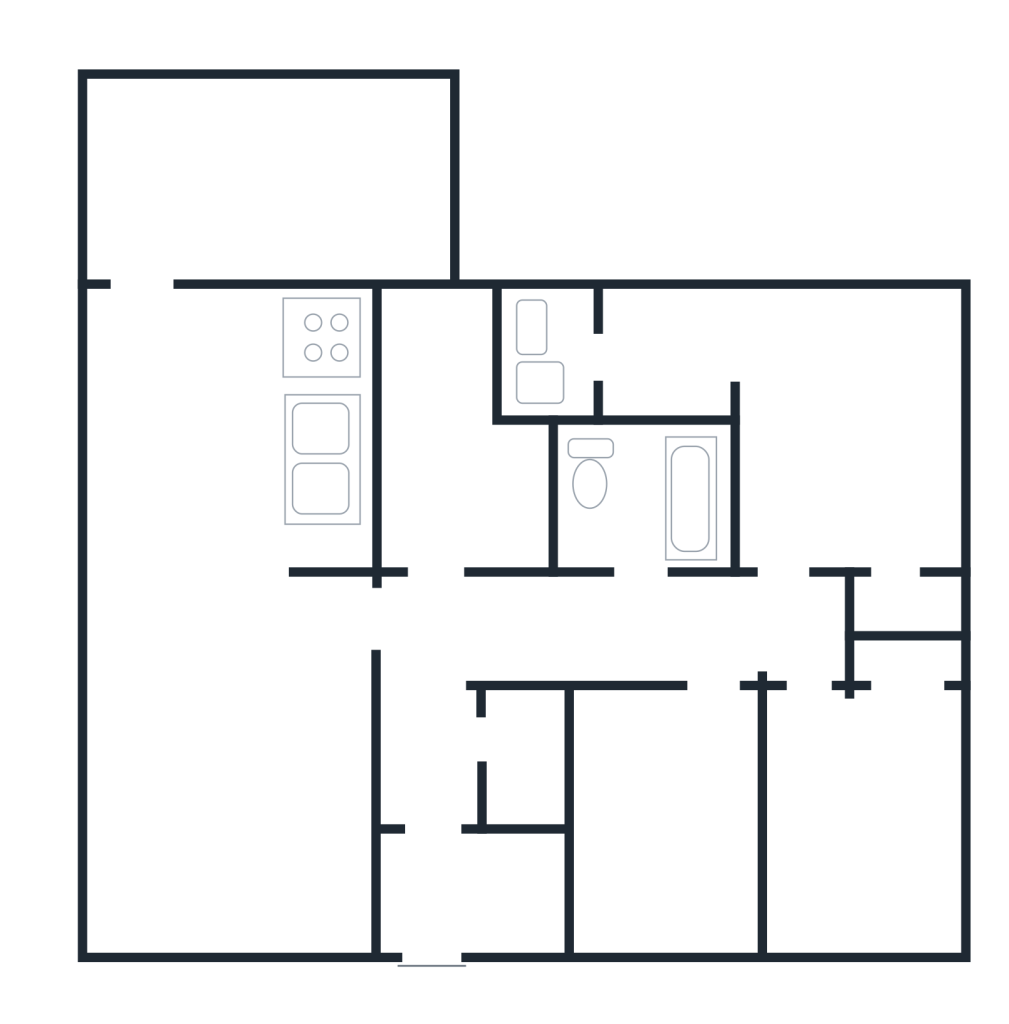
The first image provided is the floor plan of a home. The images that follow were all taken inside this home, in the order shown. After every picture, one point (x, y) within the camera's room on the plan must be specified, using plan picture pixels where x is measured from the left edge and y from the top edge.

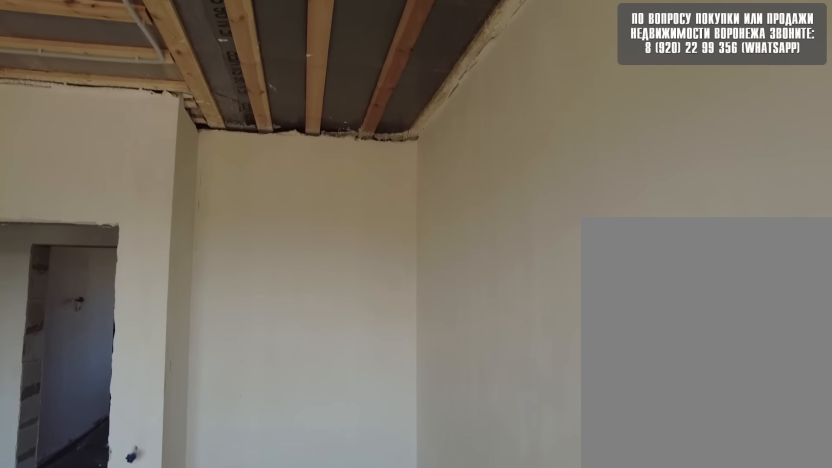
(836, 812)
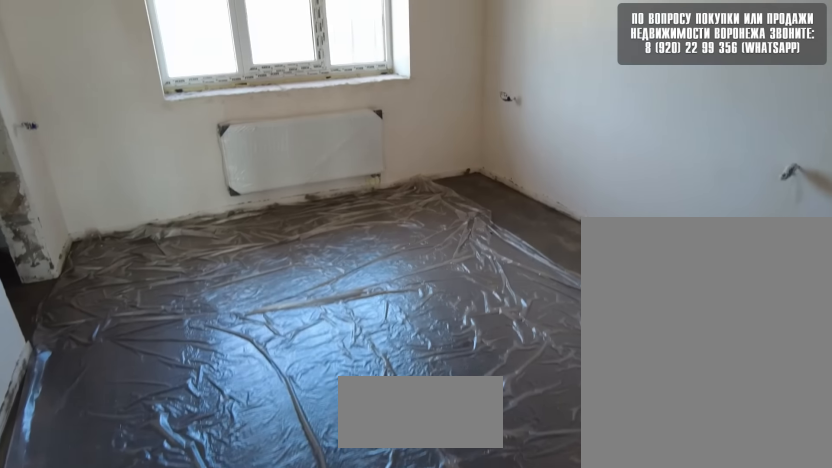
(832, 556)
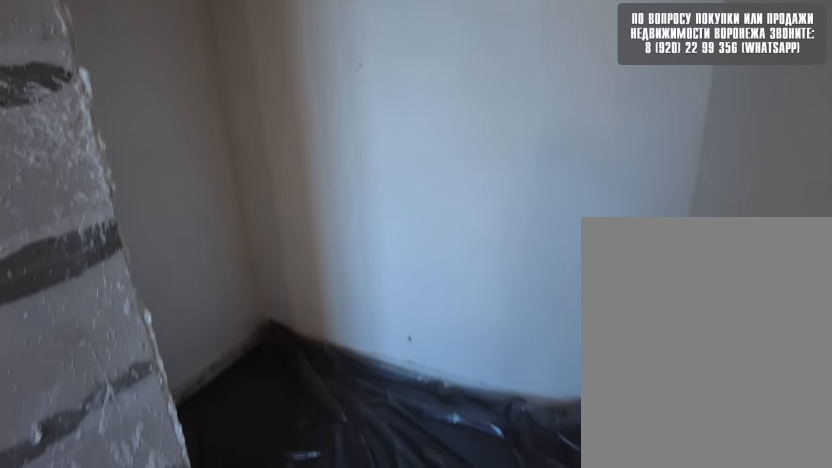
(831, 556)
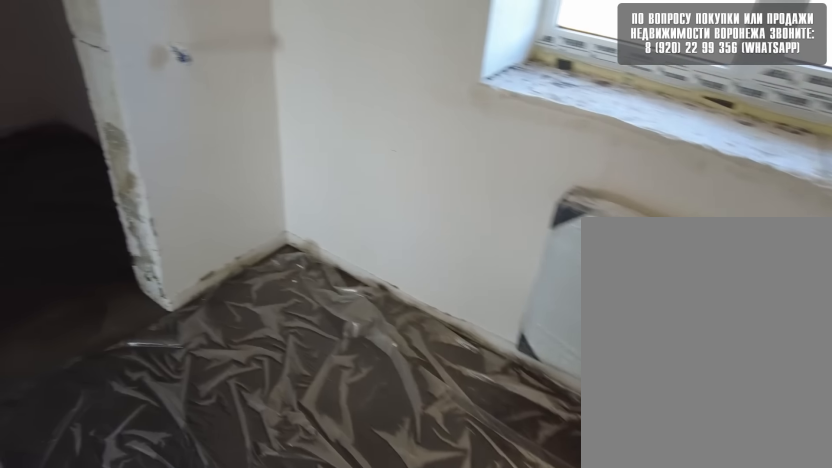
(824, 537)
